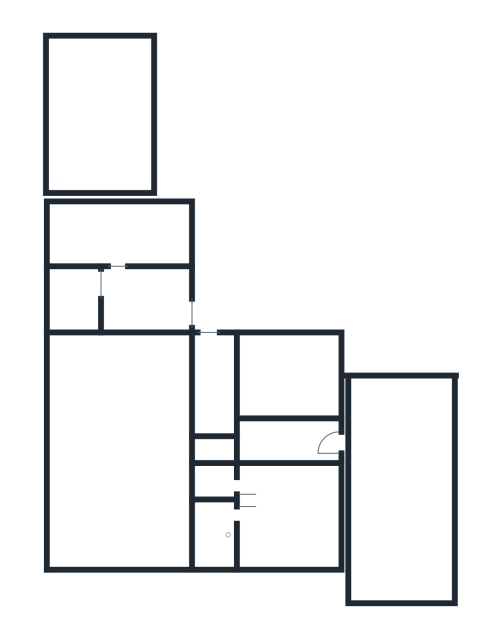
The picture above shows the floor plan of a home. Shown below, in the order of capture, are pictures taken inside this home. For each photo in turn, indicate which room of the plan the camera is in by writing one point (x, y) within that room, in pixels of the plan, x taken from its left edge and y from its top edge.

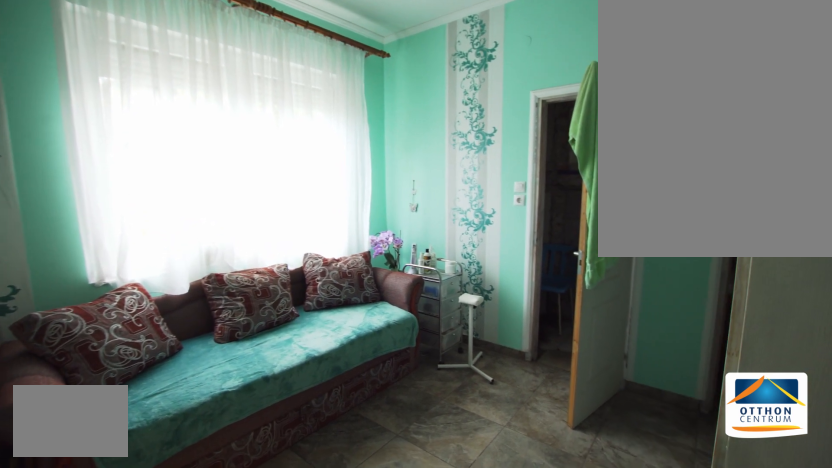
(284, 520)
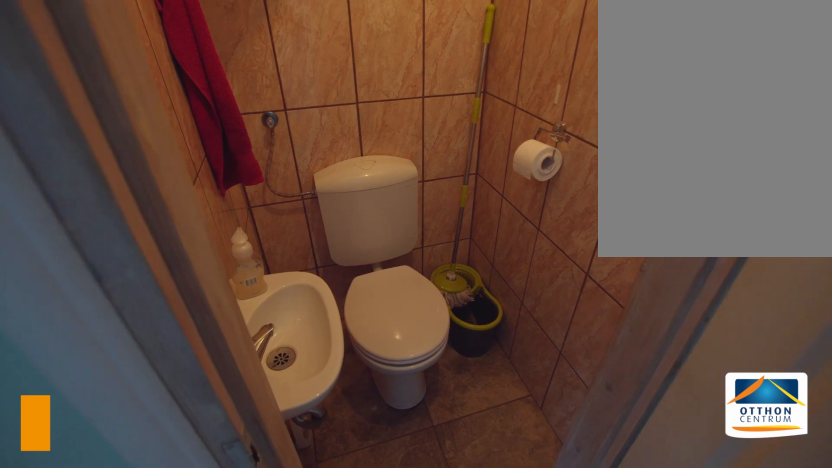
(212, 481)
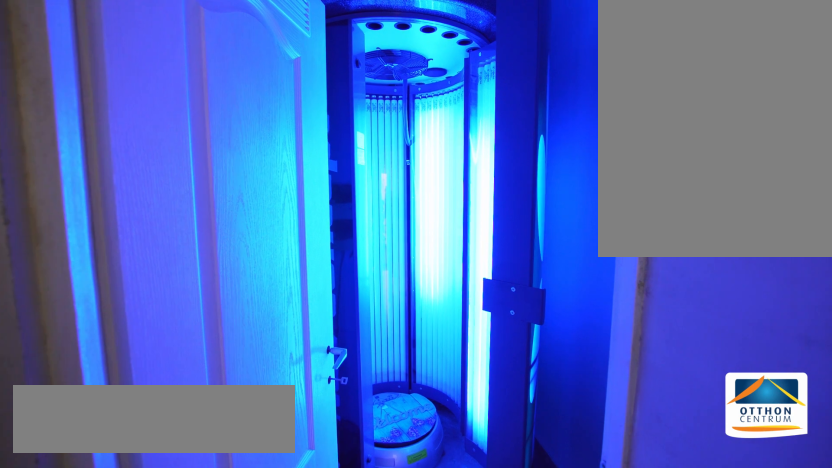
(212, 448)
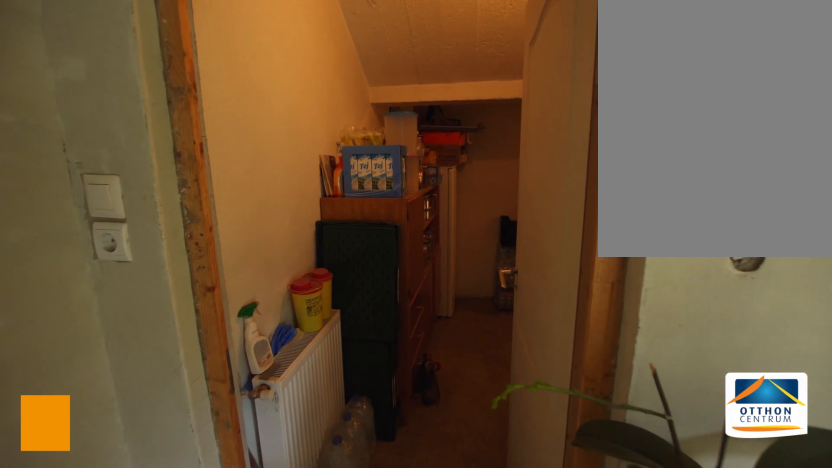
(212, 384)
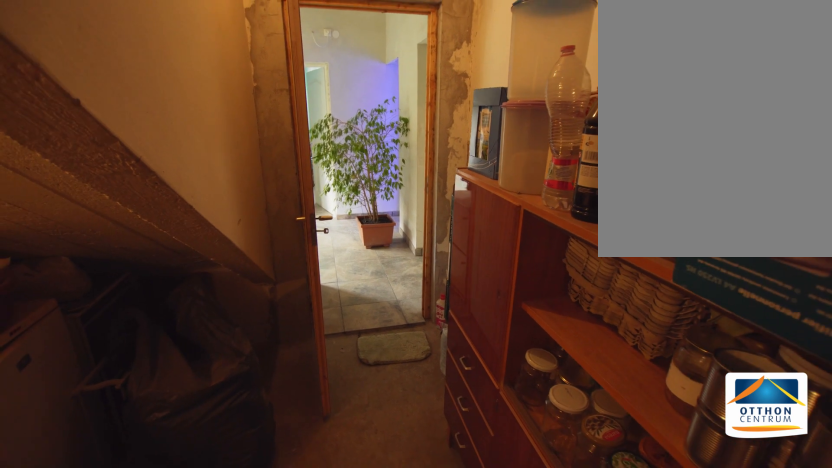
(212, 383)
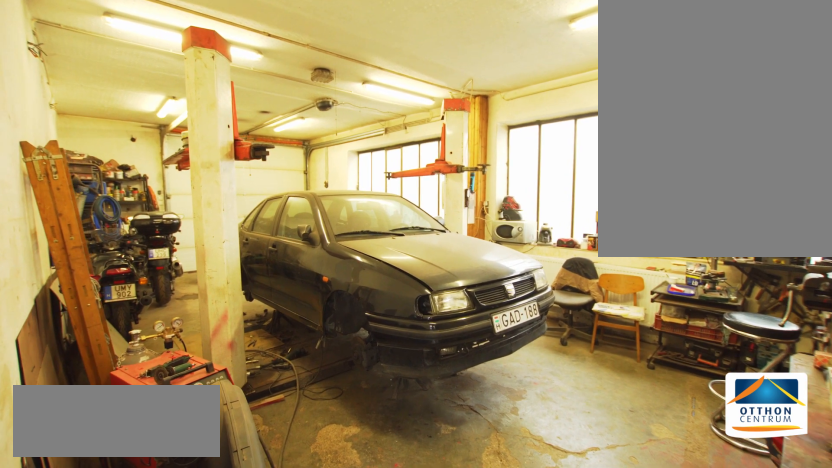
(121, 454)
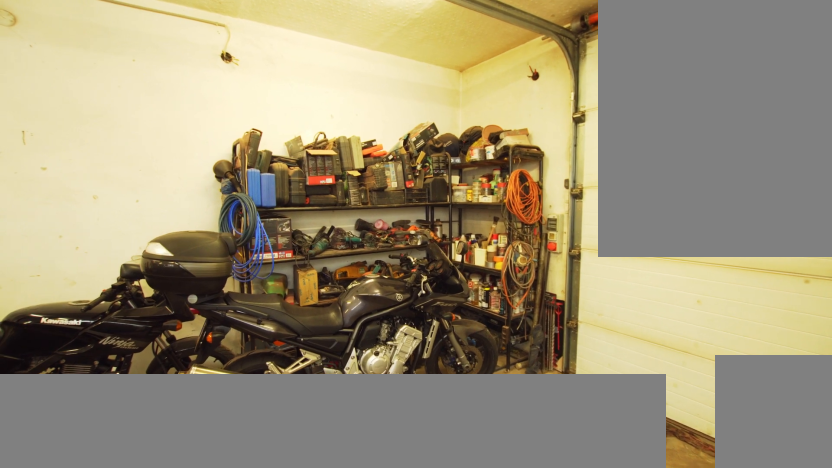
(121, 454)
